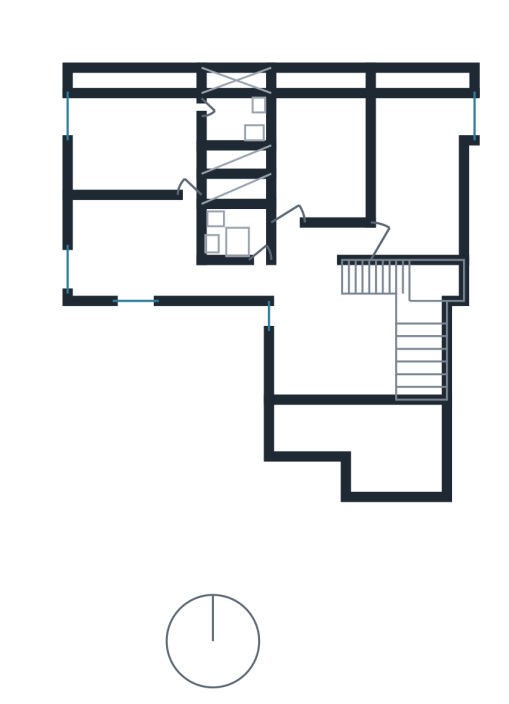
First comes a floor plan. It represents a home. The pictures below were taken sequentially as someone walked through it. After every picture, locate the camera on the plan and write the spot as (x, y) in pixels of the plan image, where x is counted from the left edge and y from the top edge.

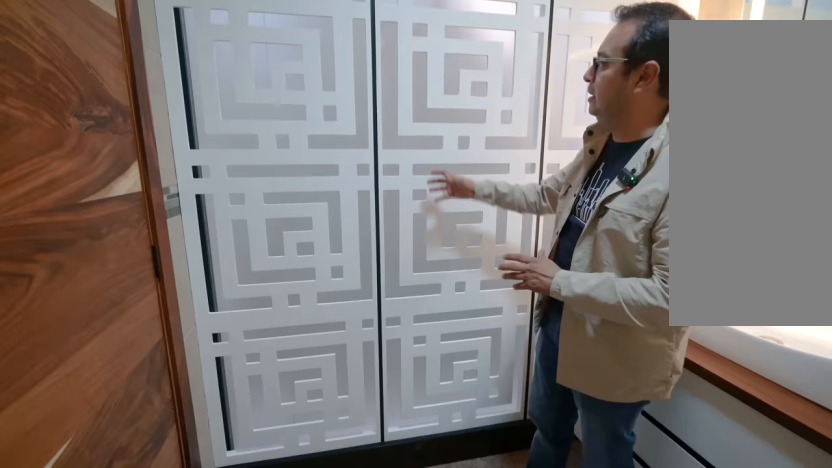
(237, 115)
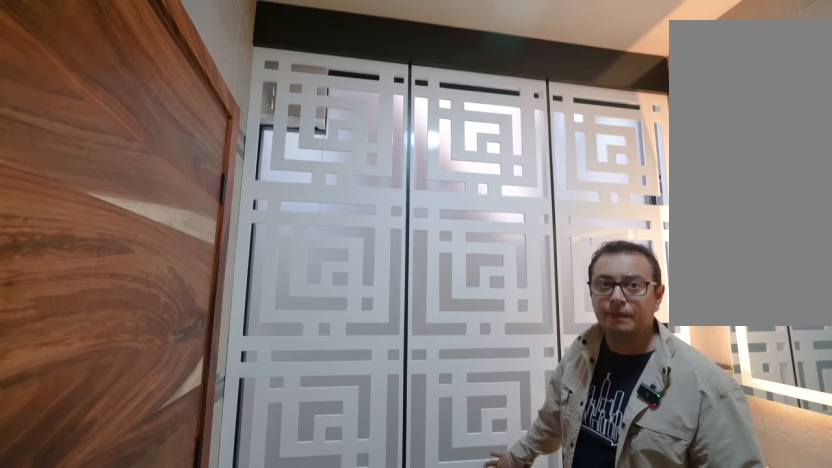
(235, 117)
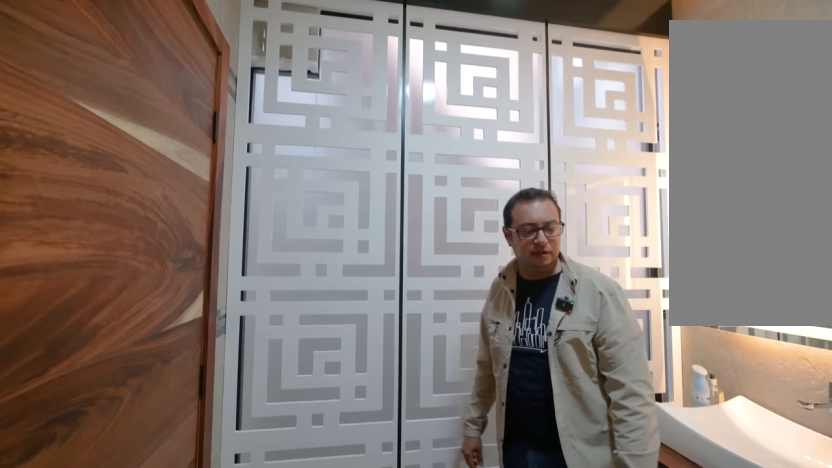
(237, 115)
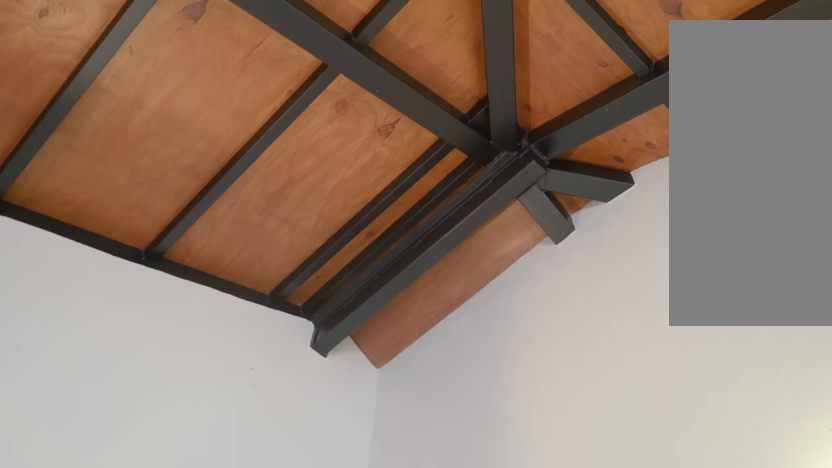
(187, 115)
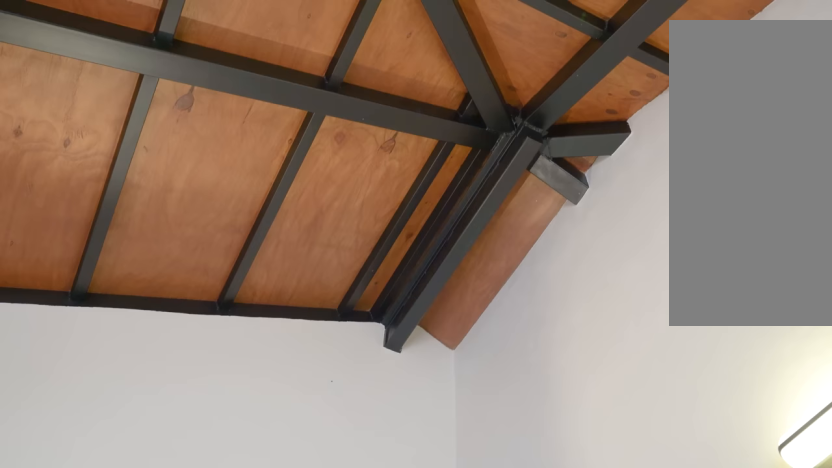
(177, 131)
